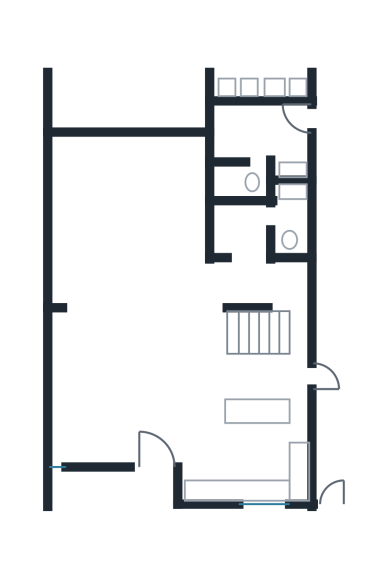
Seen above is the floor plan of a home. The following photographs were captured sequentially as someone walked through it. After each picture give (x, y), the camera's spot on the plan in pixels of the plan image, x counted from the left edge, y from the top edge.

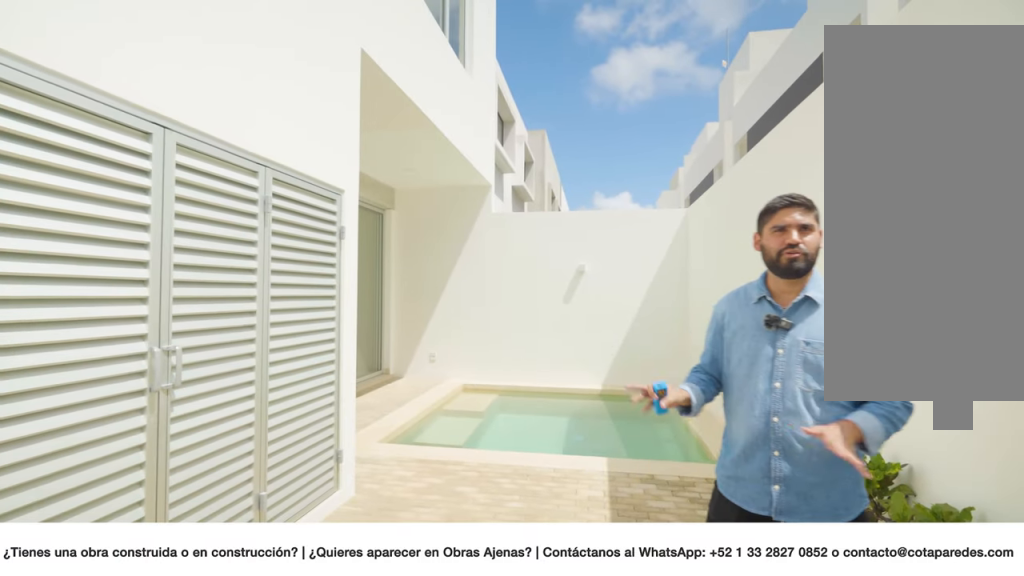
(328, 103)
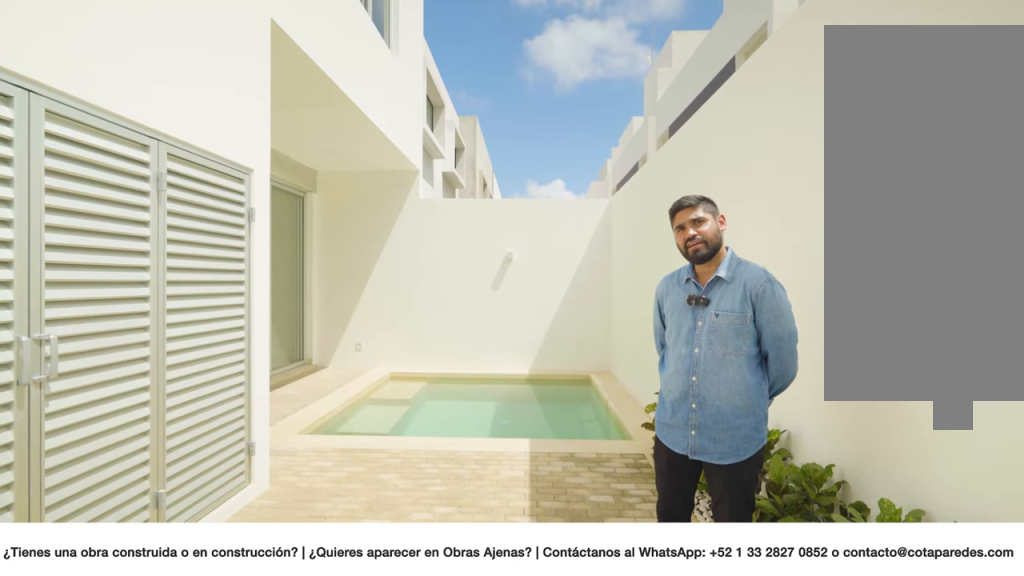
(330, 62)
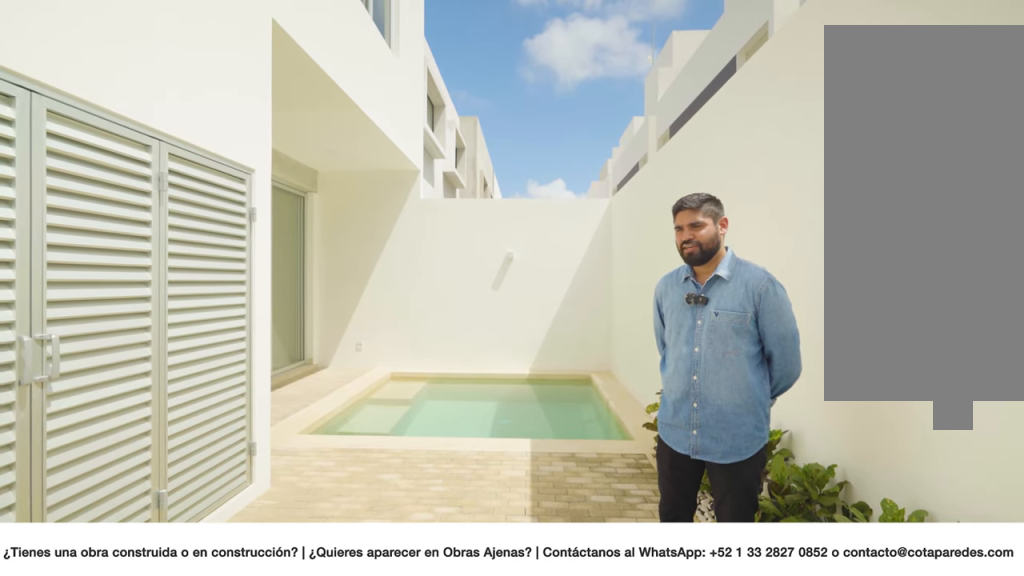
(330, 62)
